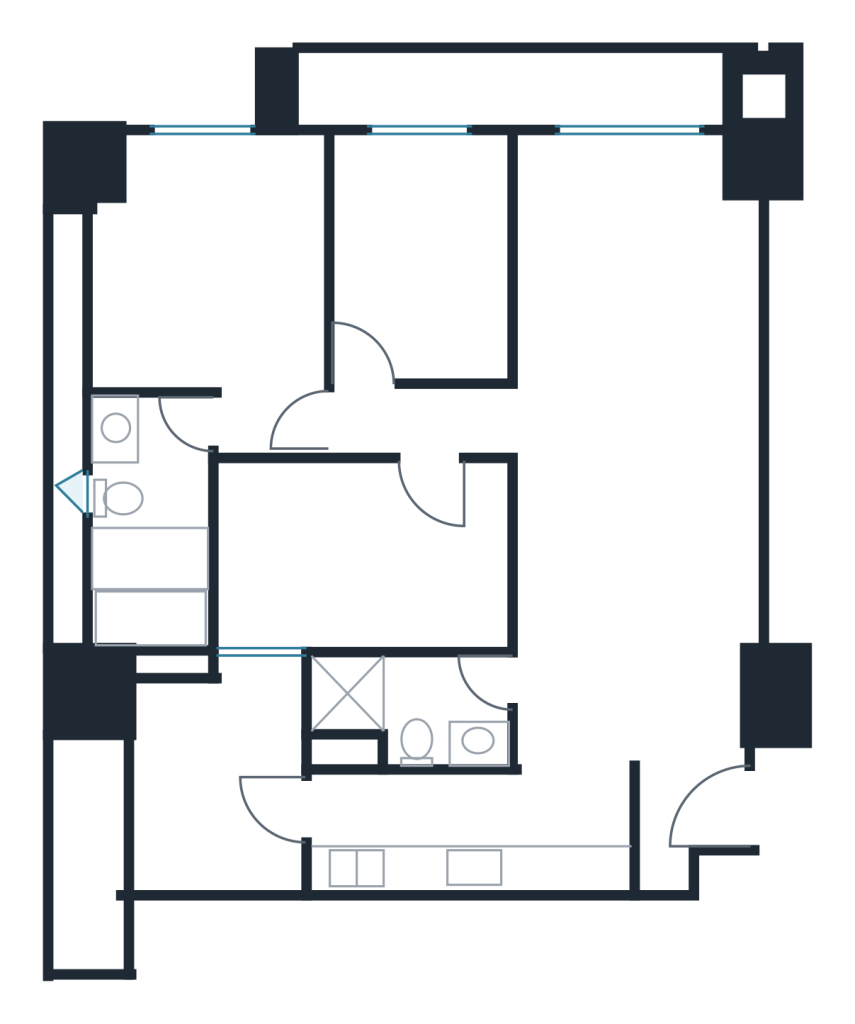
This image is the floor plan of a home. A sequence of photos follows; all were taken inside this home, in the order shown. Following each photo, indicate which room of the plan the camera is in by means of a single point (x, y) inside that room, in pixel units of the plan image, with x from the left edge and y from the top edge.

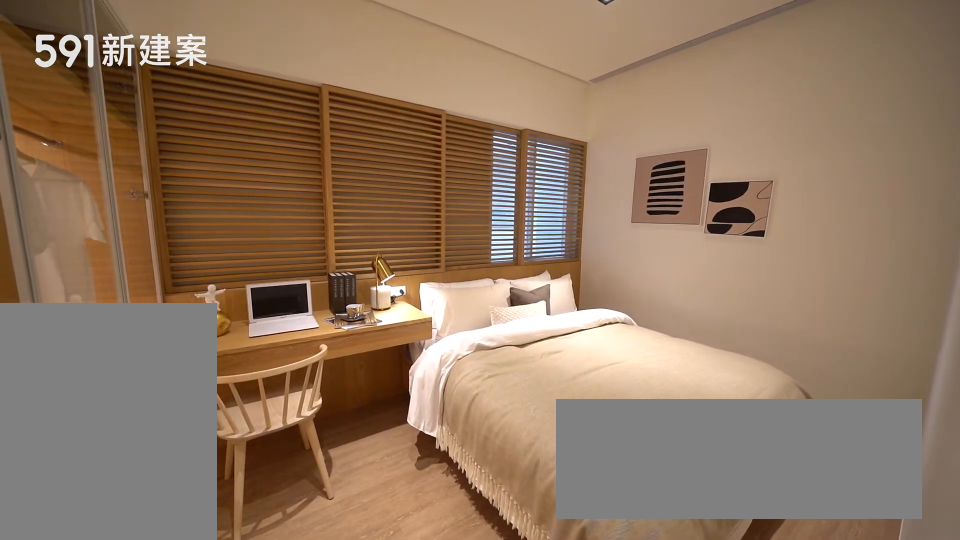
(363, 556)
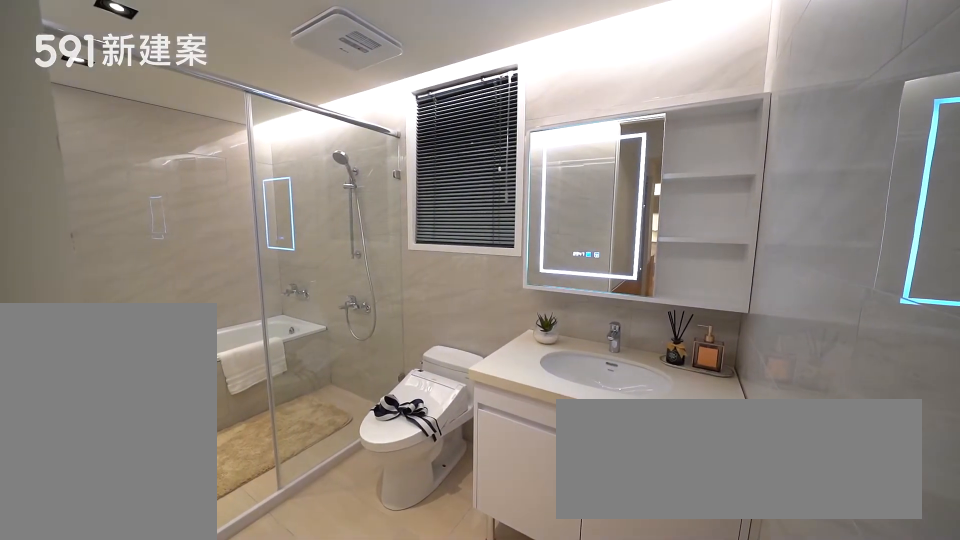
(152, 516)
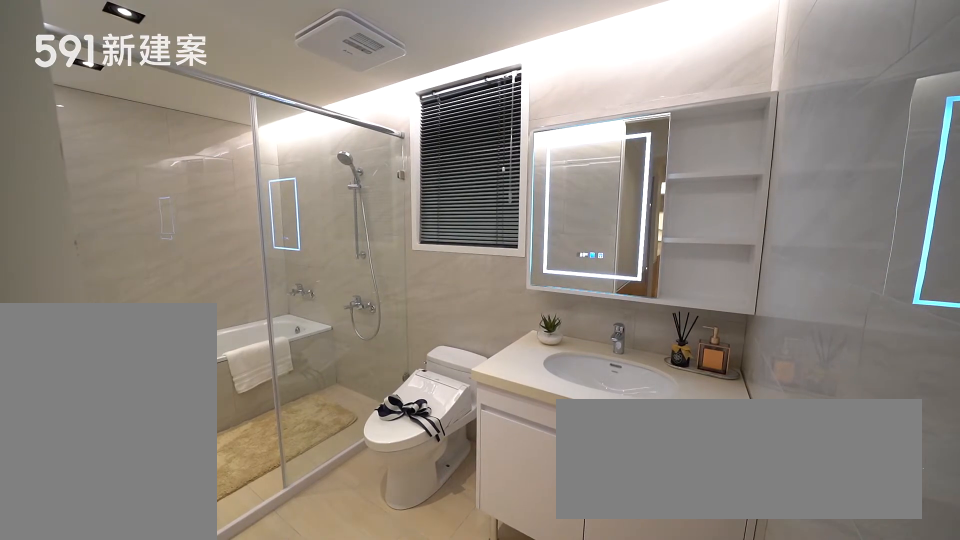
(152, 516)
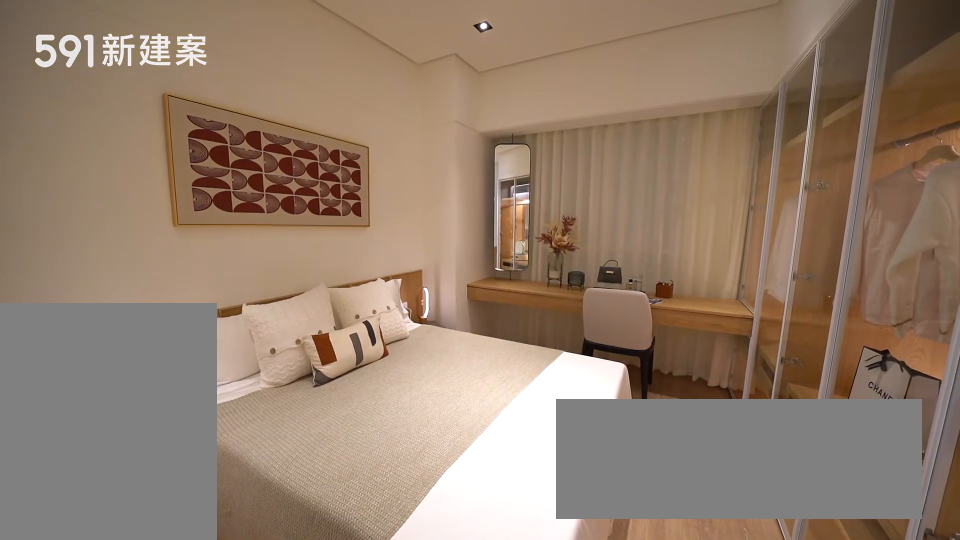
(205, 255)
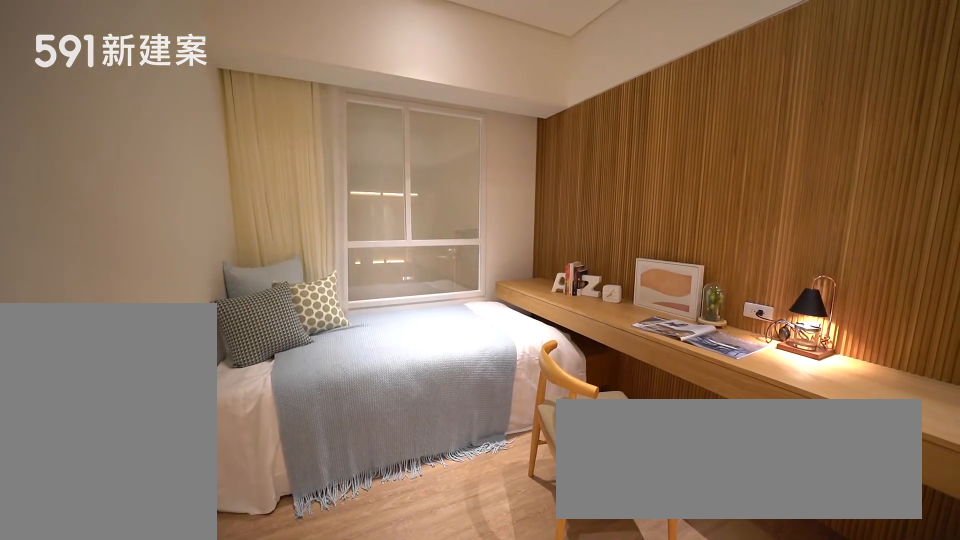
(429, 248)
